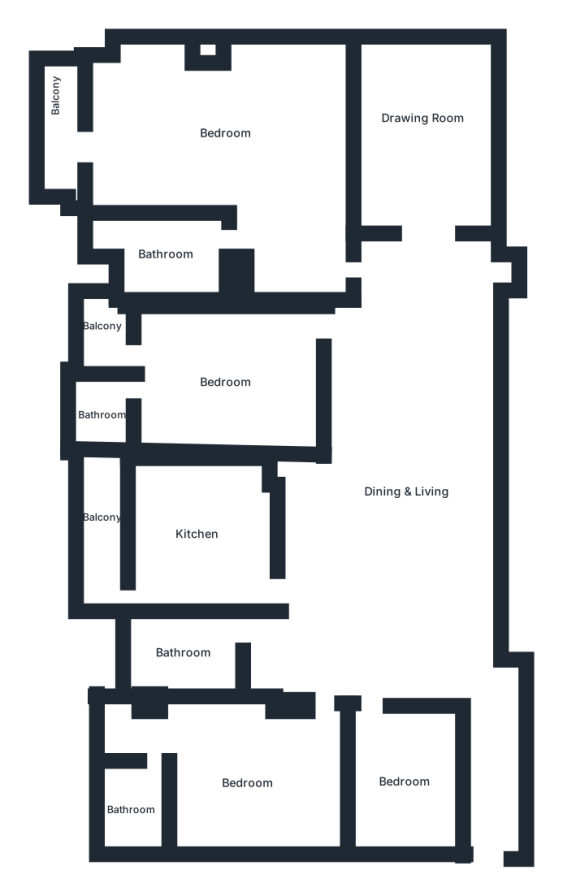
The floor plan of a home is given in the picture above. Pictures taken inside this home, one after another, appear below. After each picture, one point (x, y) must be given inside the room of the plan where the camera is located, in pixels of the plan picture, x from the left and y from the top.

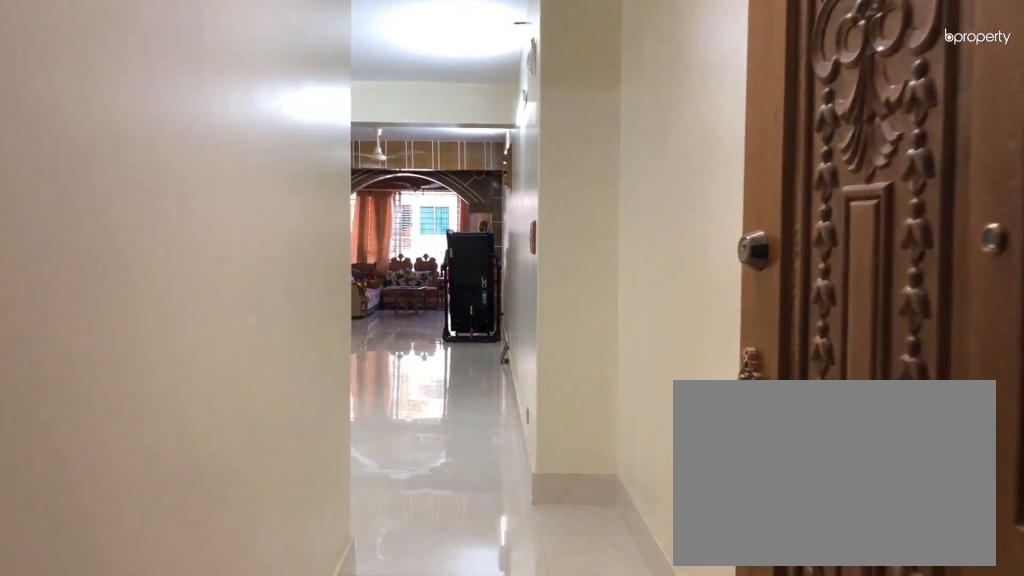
(496, 769)
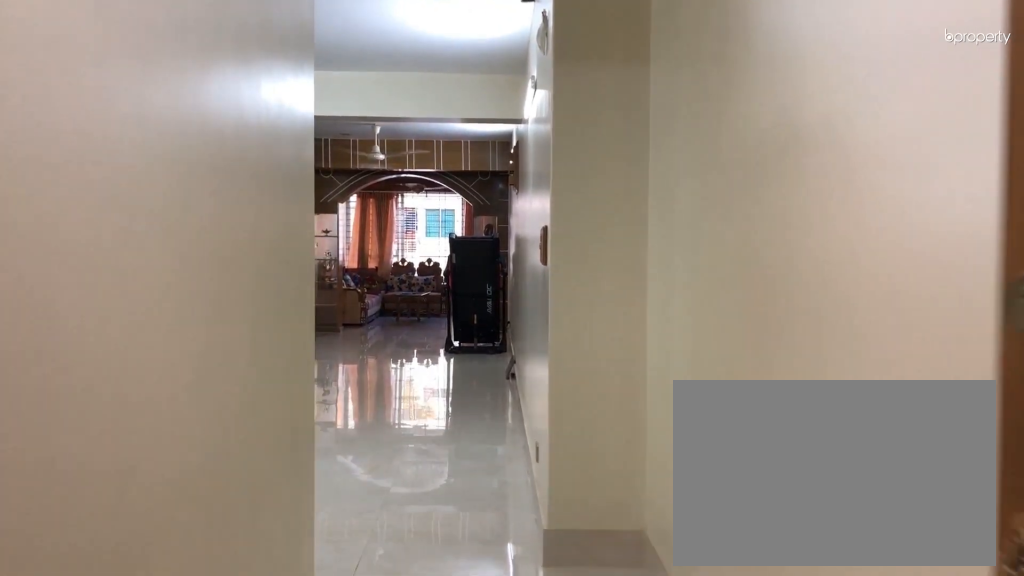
(496, 769)
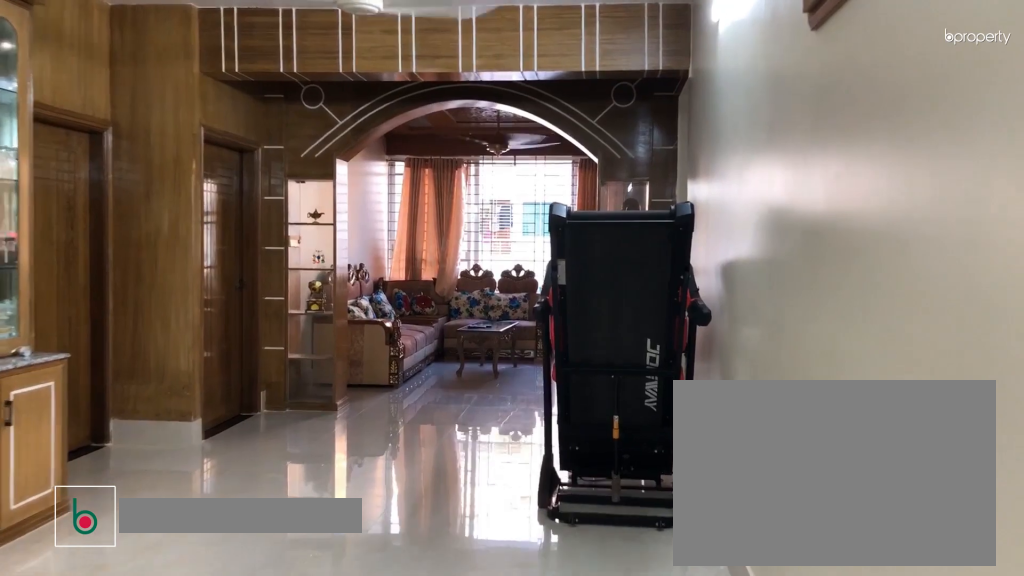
(419, 553)
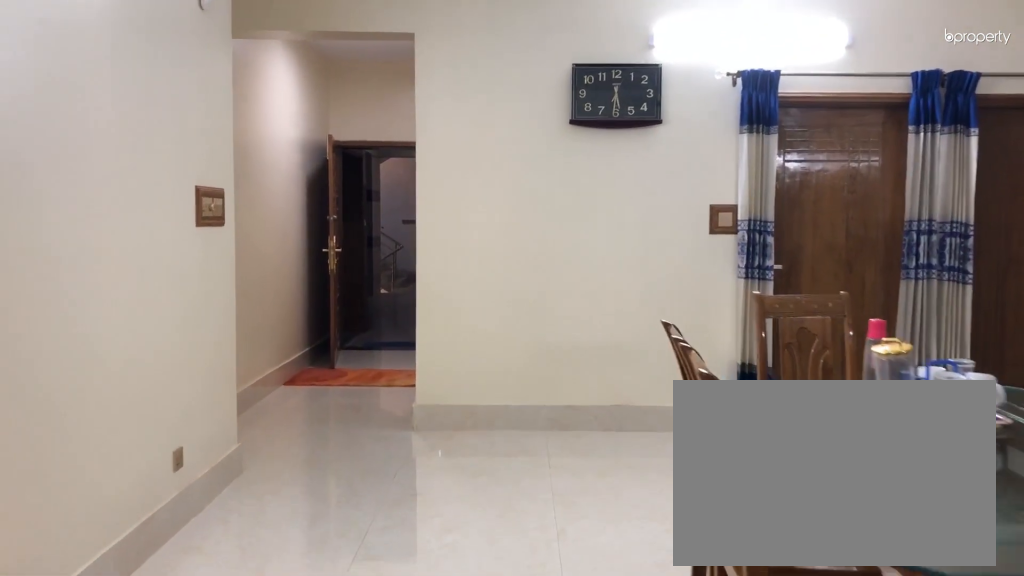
(396, 551)
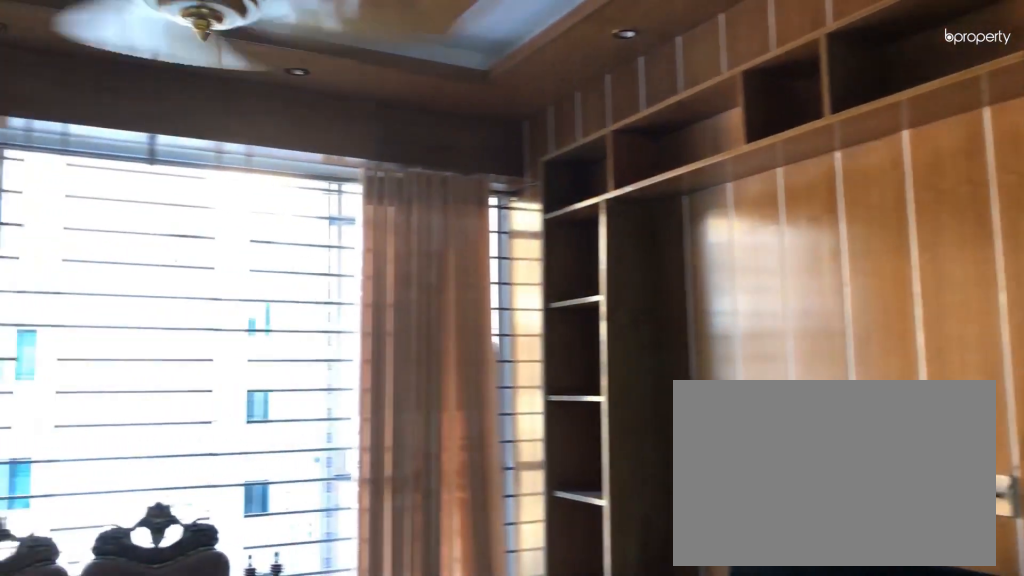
(426, 132)
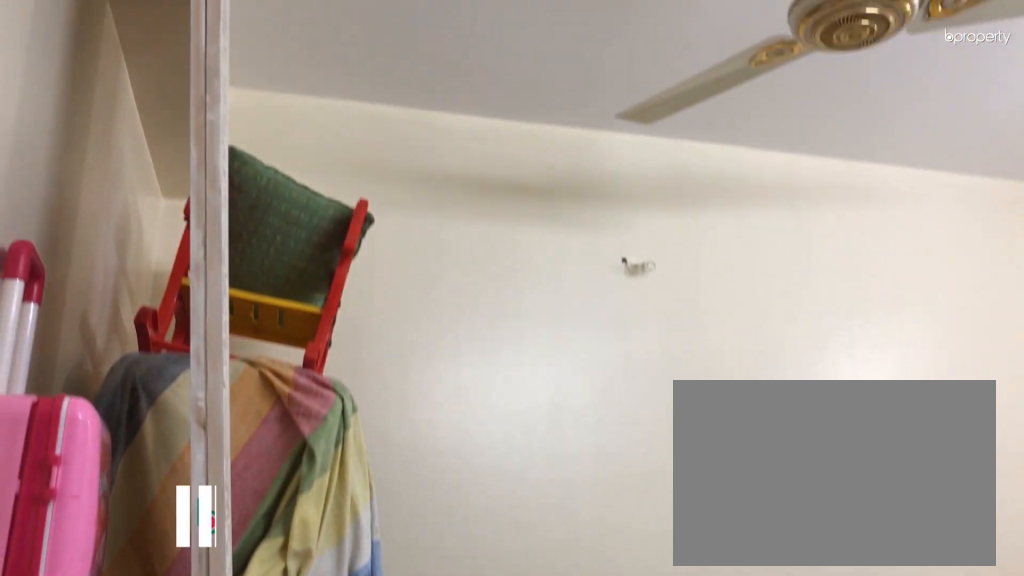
(406, 785)
